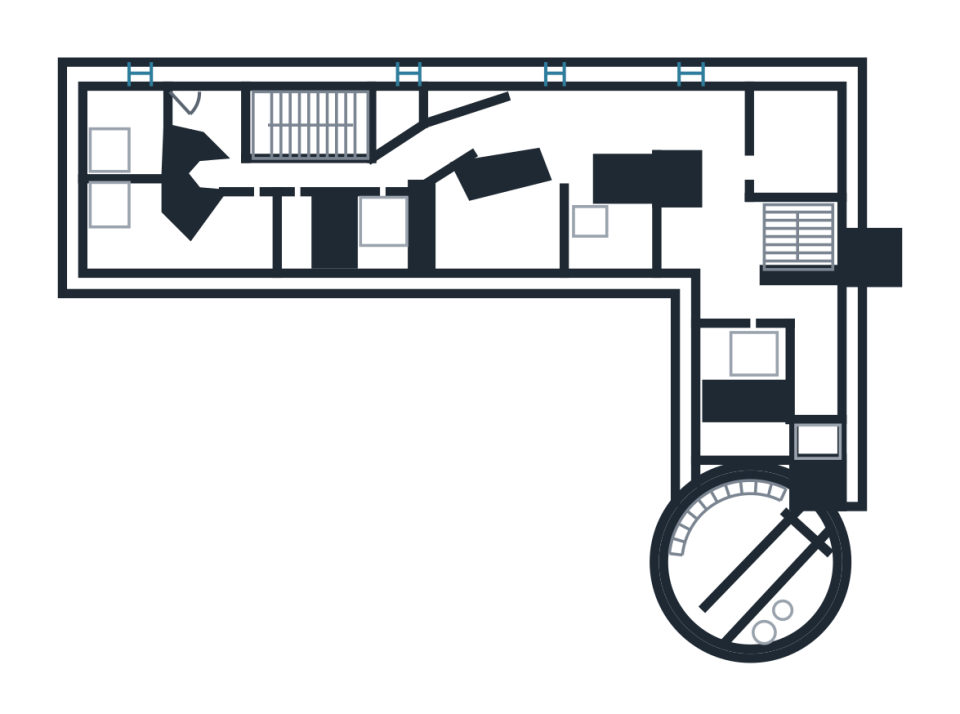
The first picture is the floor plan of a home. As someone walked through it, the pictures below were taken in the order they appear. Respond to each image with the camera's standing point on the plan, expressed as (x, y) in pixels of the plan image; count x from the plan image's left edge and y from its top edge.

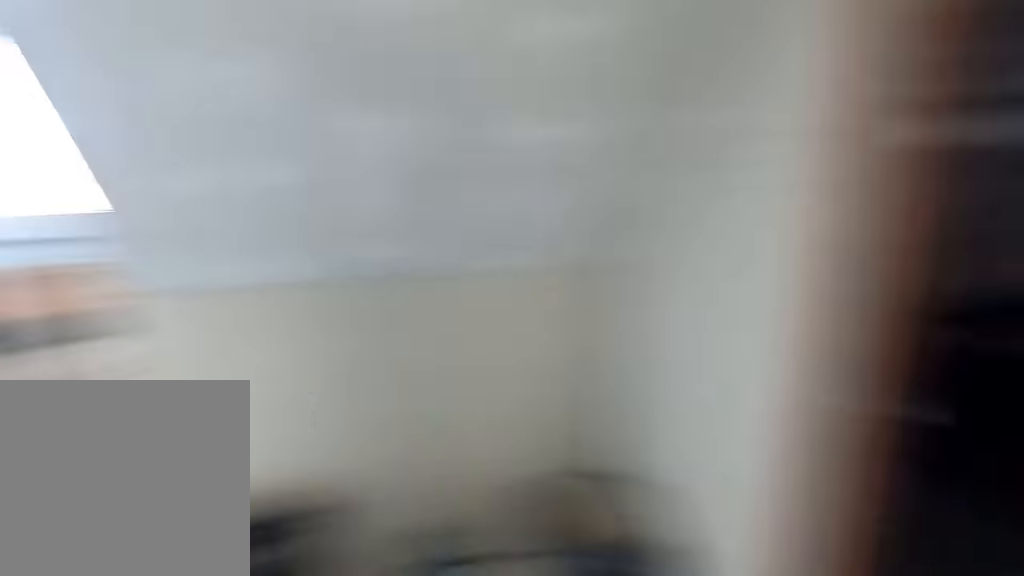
(706, 126)
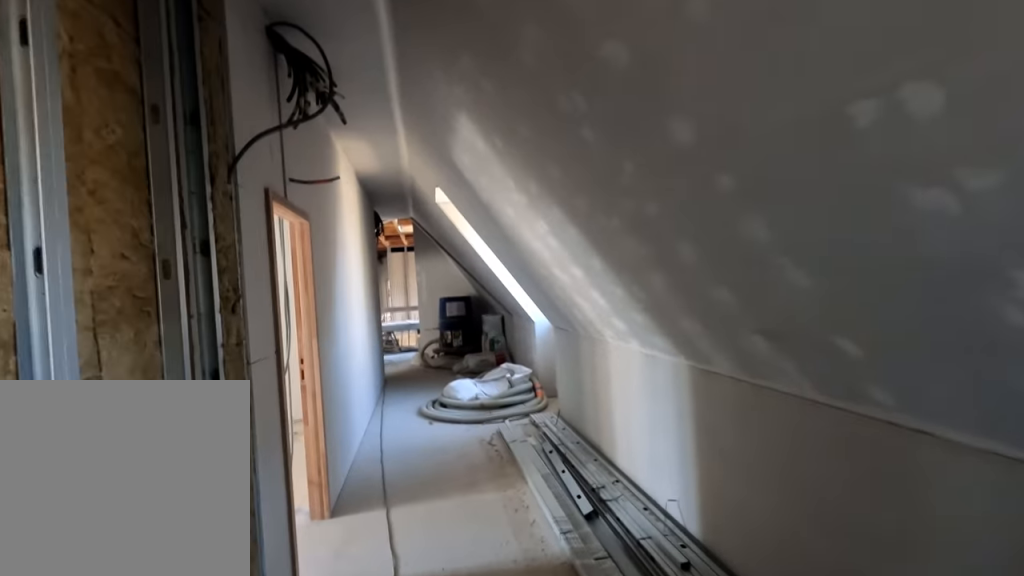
(679, 126)
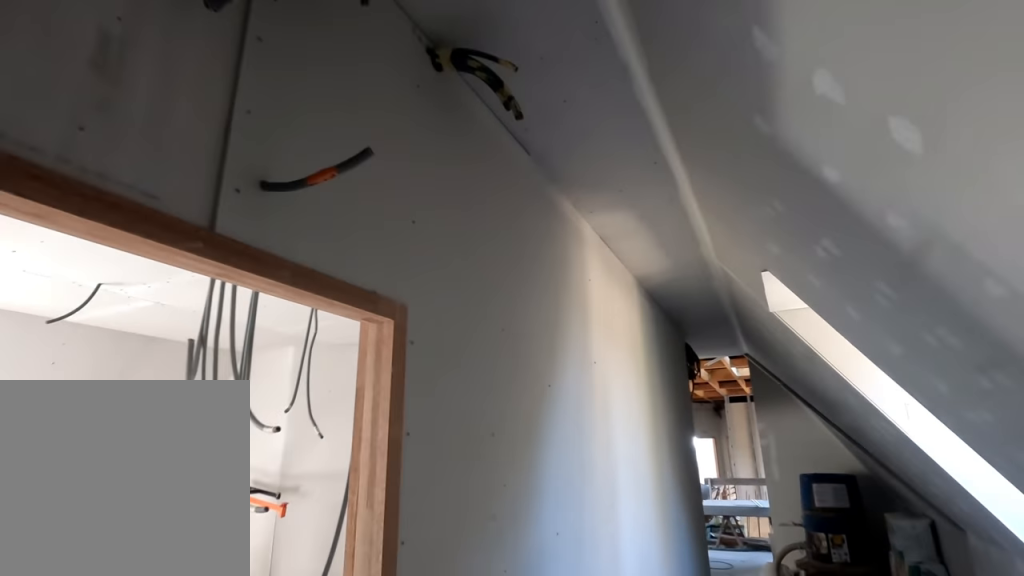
(623, 134)
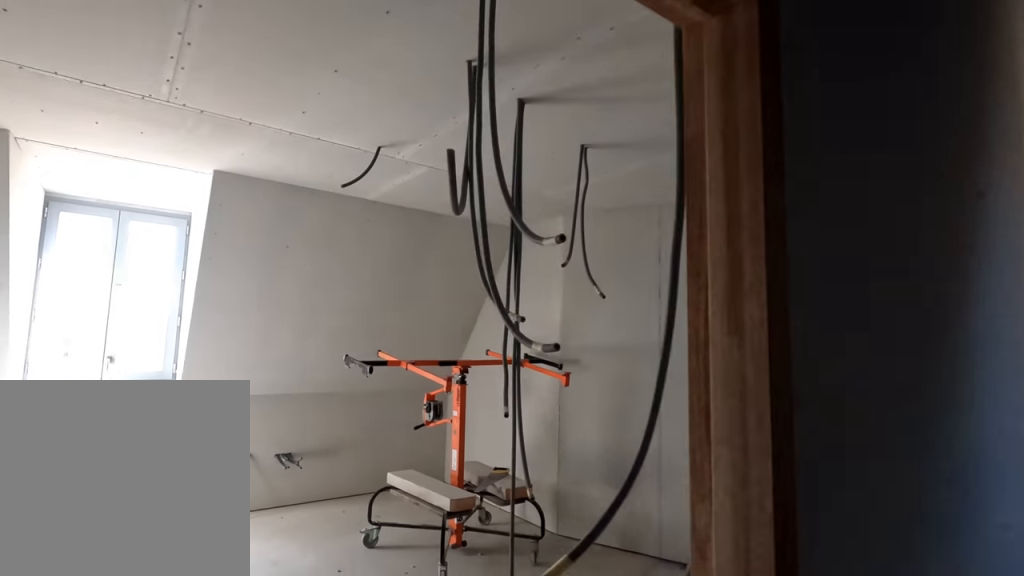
(627, 141)
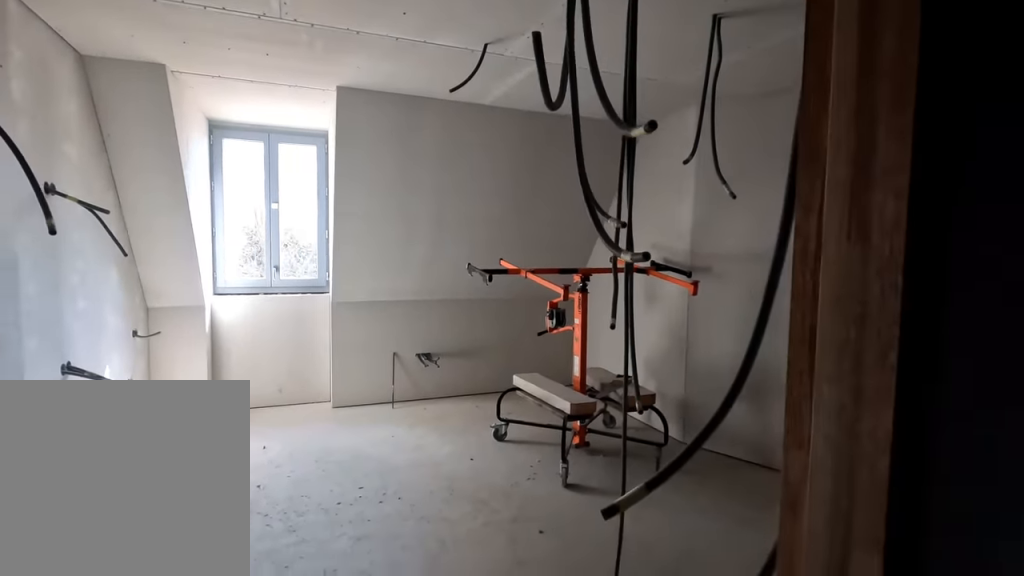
(629, 141)
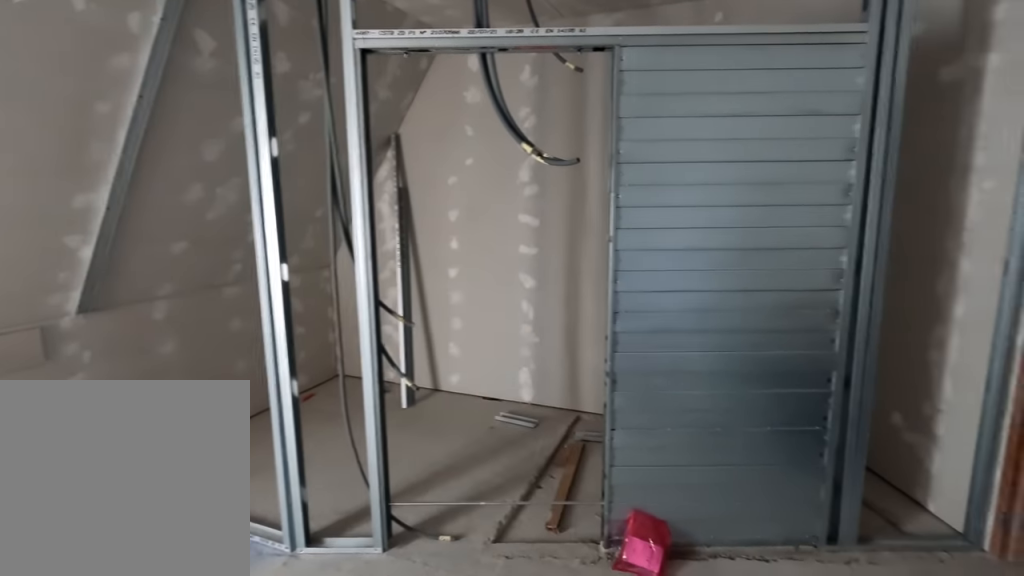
(519, 208)
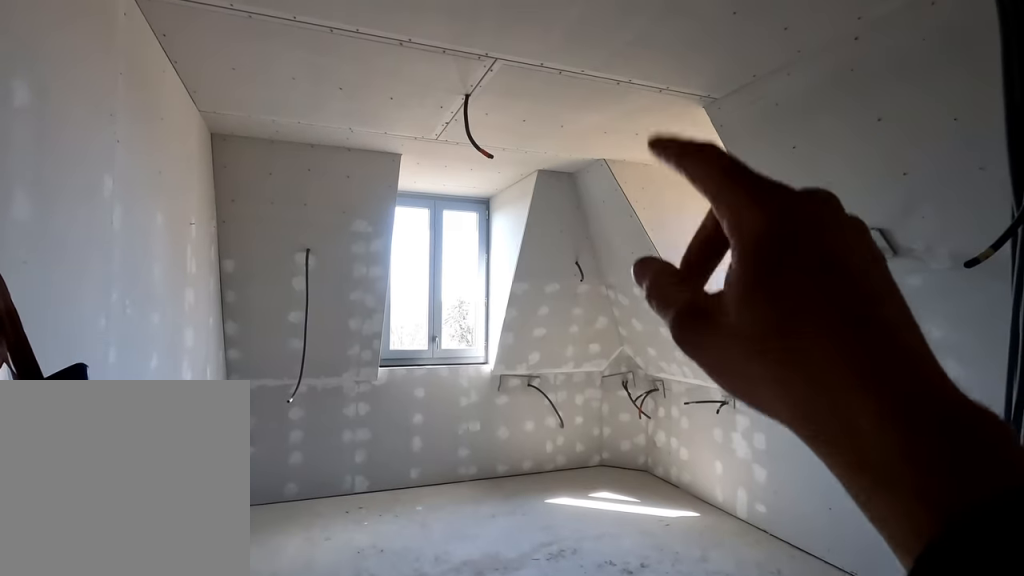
(205, 163)
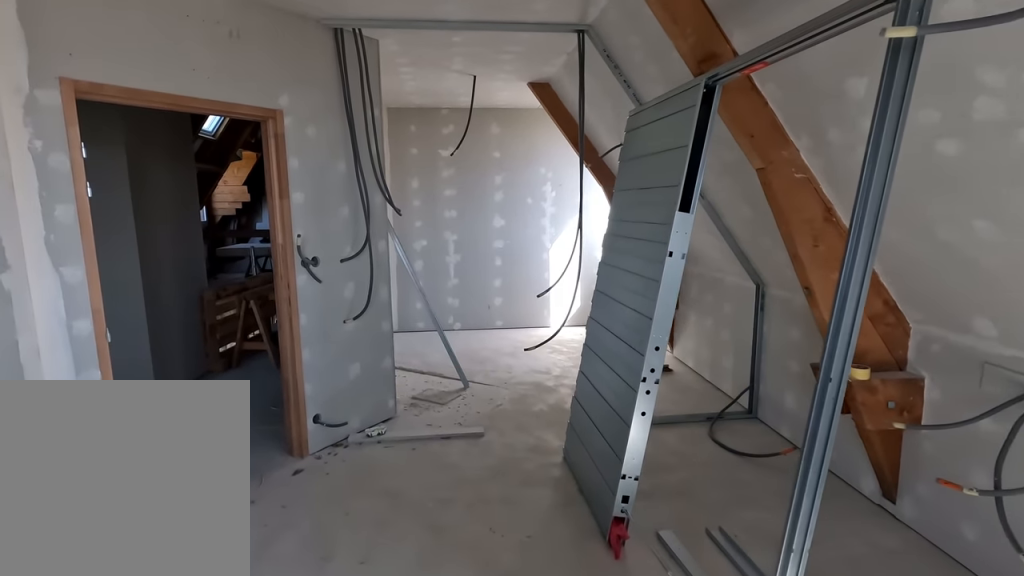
(127, 230)
